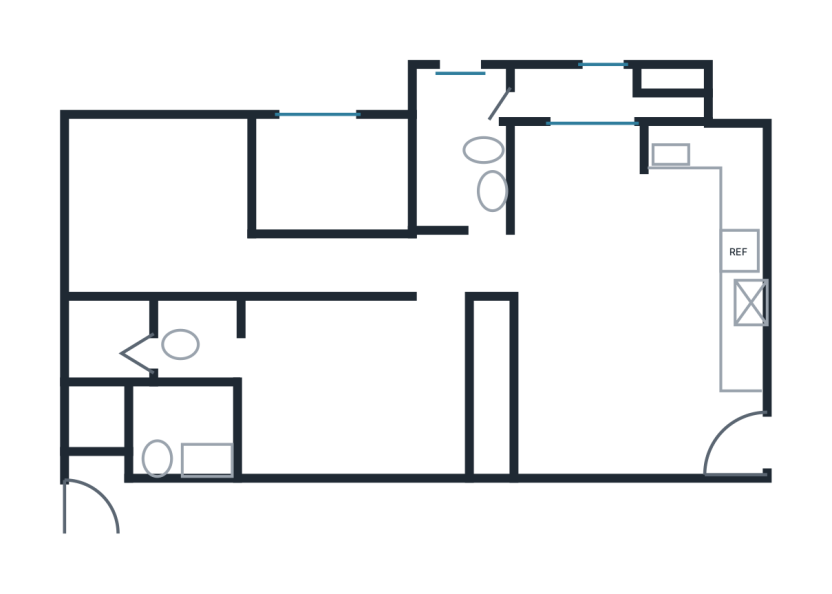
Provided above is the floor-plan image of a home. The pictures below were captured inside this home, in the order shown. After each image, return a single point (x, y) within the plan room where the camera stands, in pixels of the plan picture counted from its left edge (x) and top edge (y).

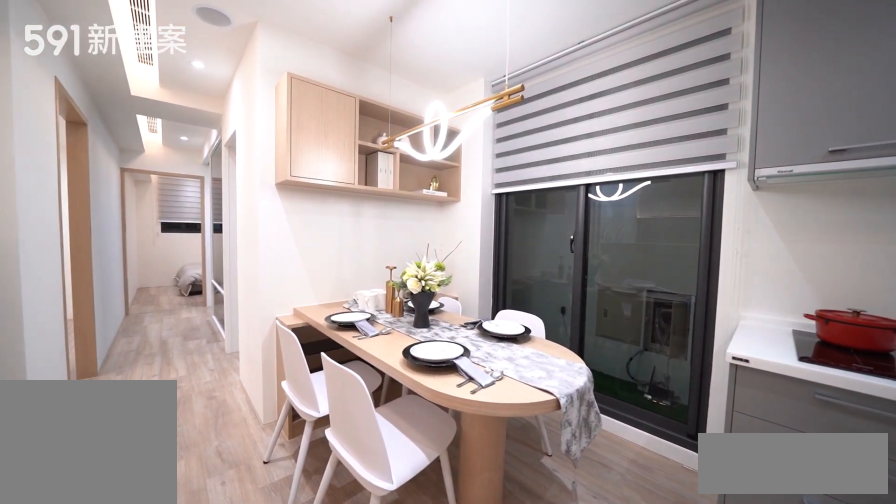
(574, 203)
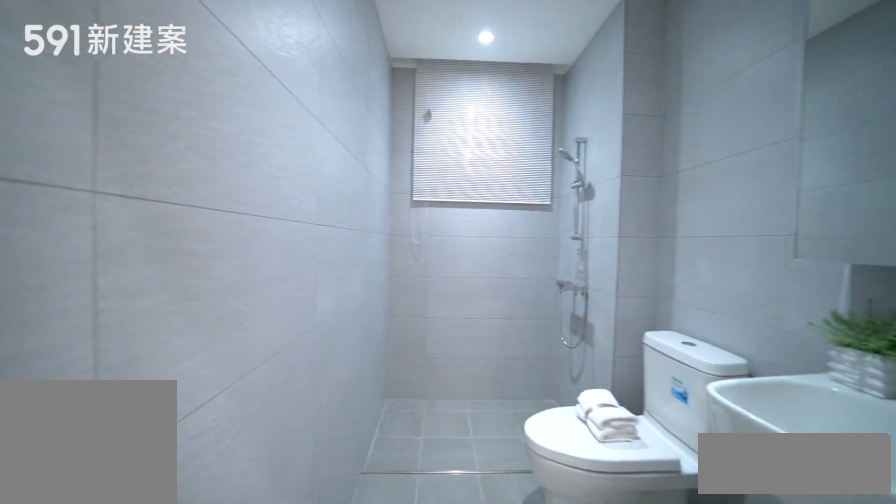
(458, 143)
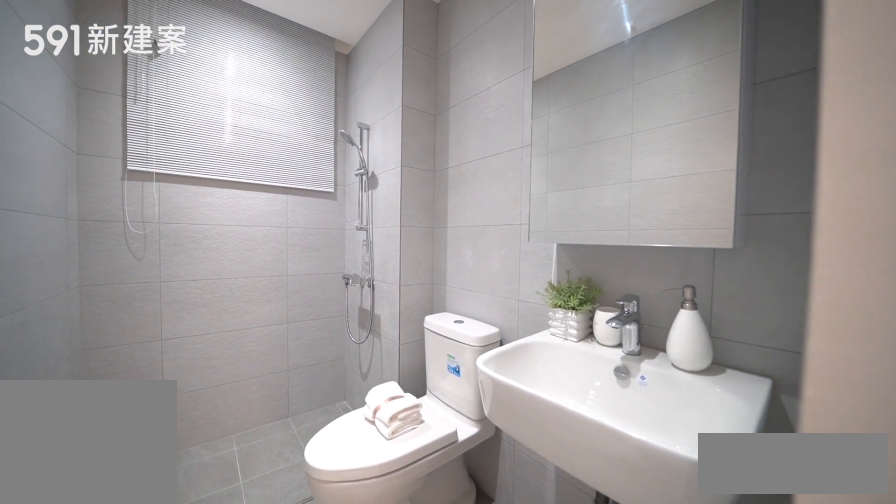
(458, 143)
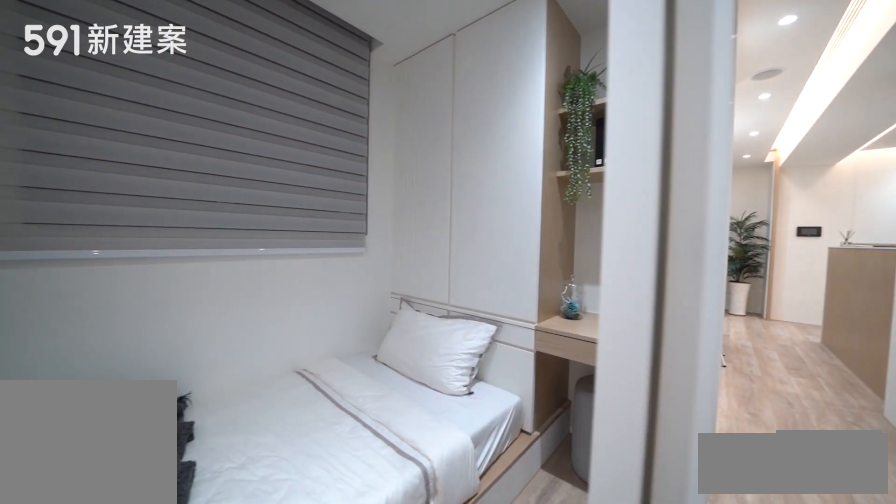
(332, 176)
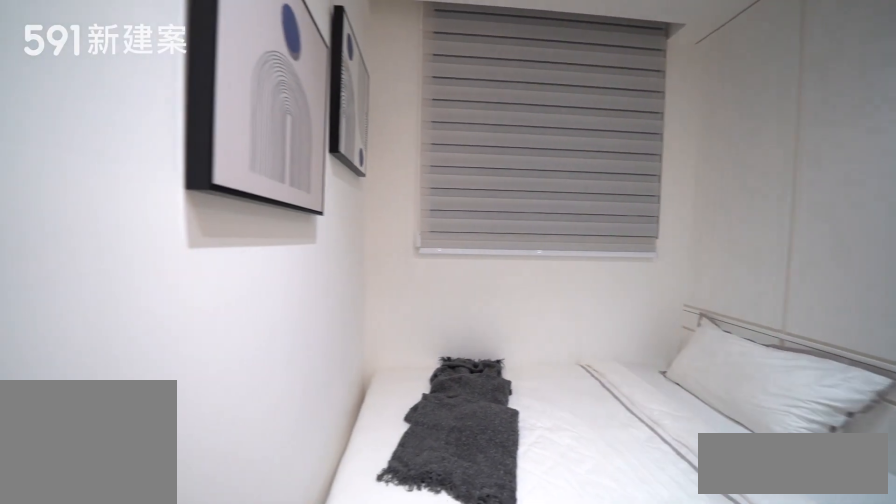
(332, 176)
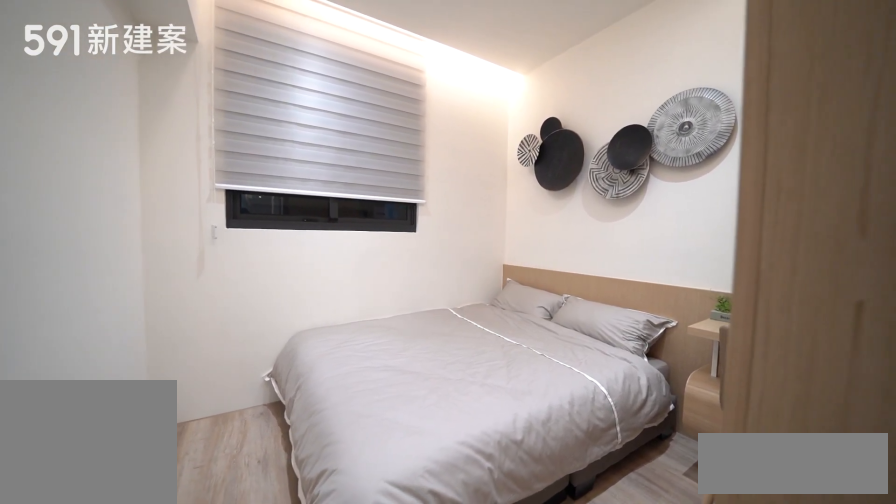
(156, 200)
